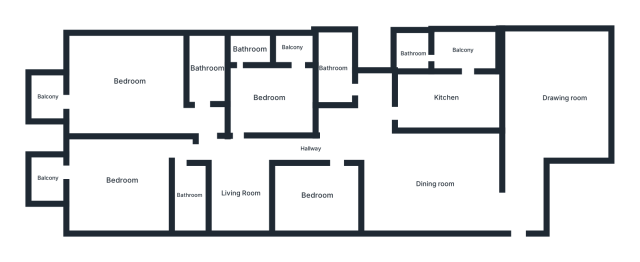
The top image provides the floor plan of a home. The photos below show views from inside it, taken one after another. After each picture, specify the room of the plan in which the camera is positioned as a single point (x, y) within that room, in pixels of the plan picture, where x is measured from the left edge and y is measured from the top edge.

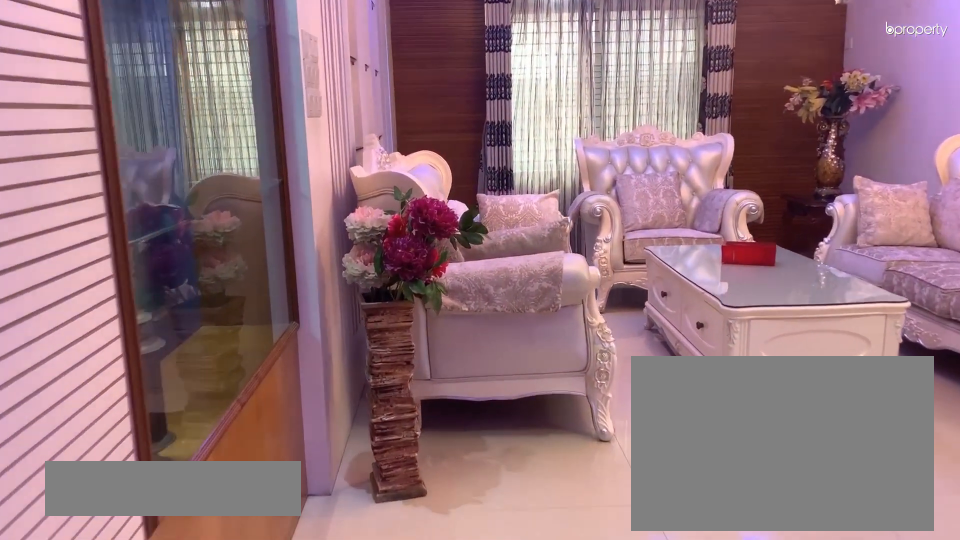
(522, 185)
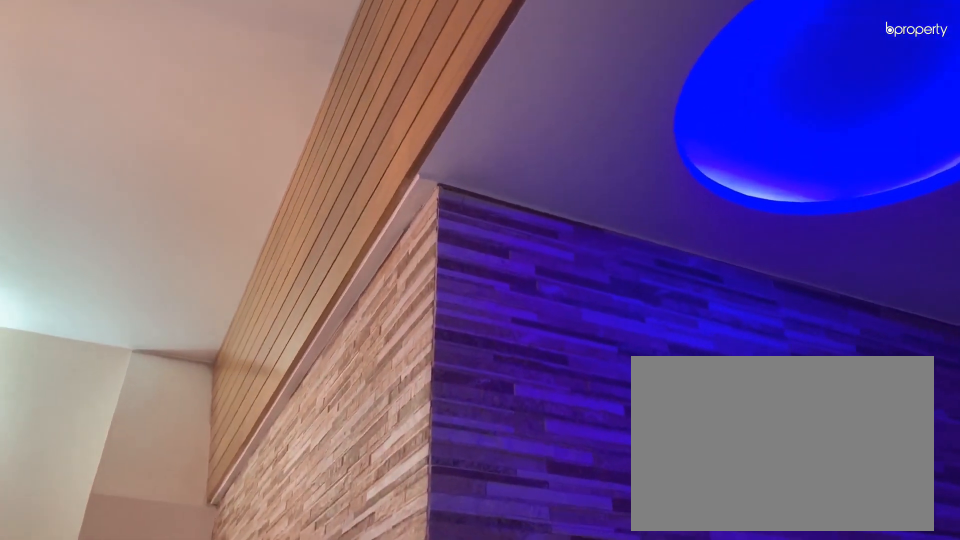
(563, 99)
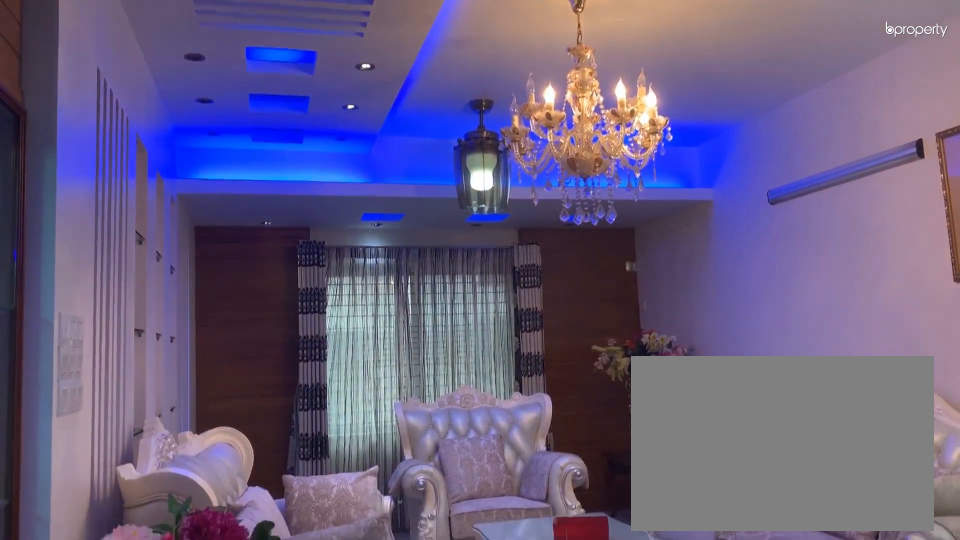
(563, 99)
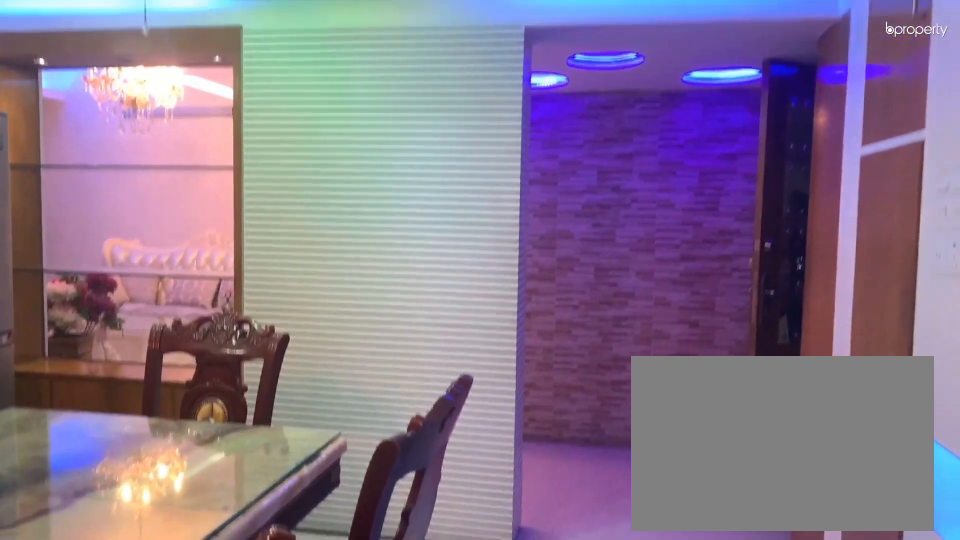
(434, 184)
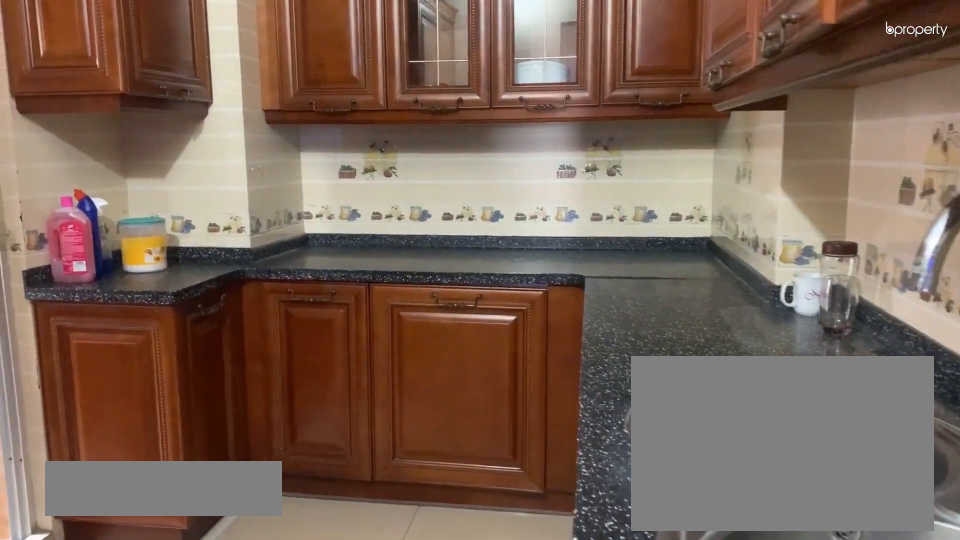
(444, 97)
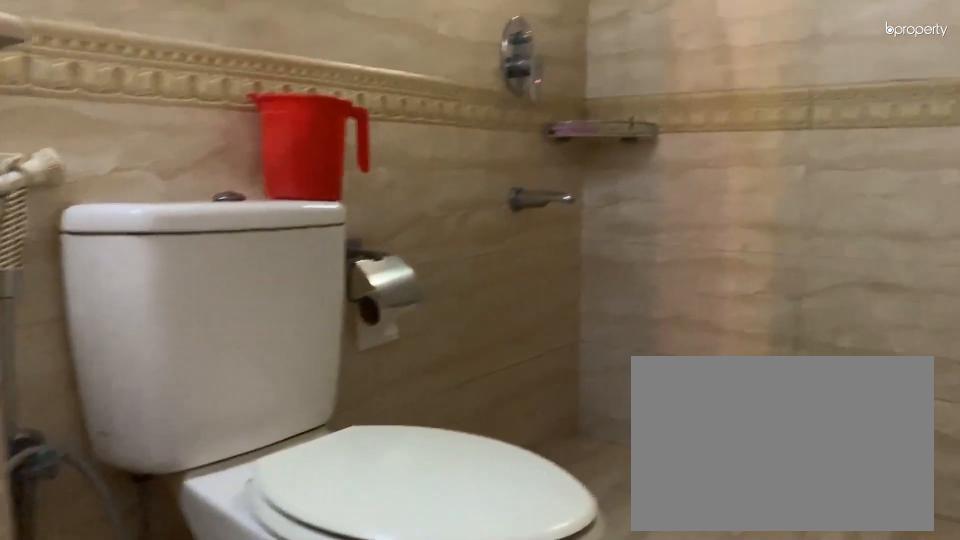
(334, 68)
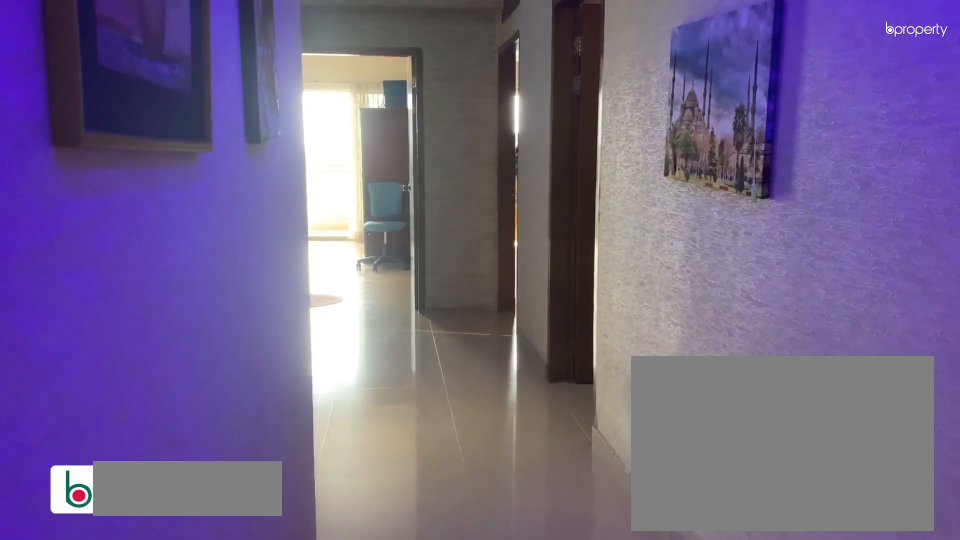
(311, 149)
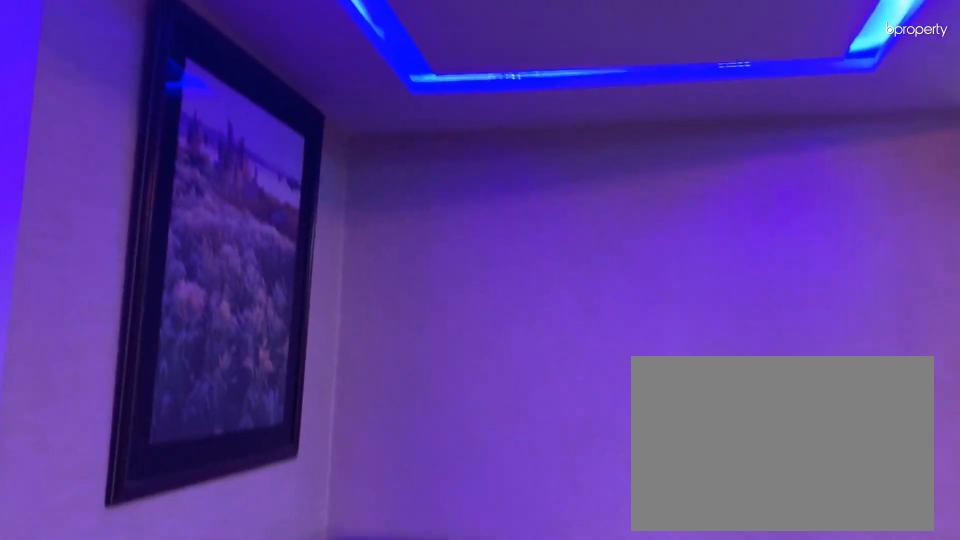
(311, 149)
